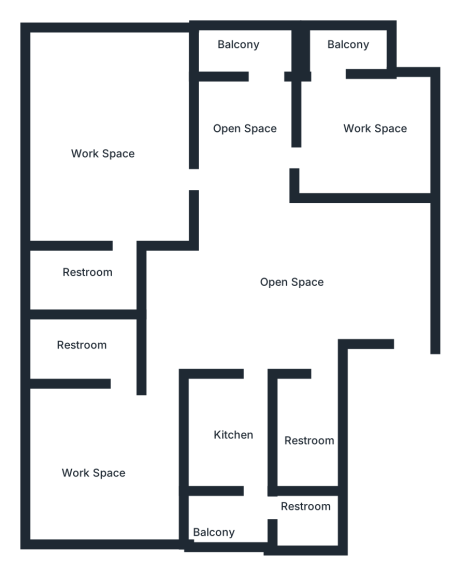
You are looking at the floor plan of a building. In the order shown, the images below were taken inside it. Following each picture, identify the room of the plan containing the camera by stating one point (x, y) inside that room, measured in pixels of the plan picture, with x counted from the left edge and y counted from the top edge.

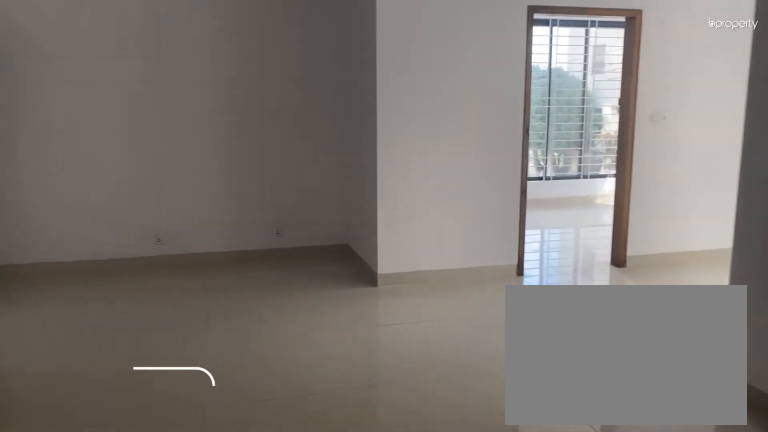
(274, 273)
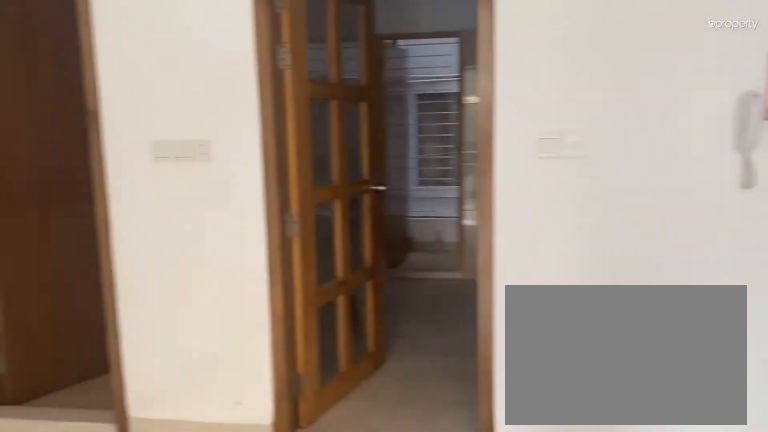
(274, 273)
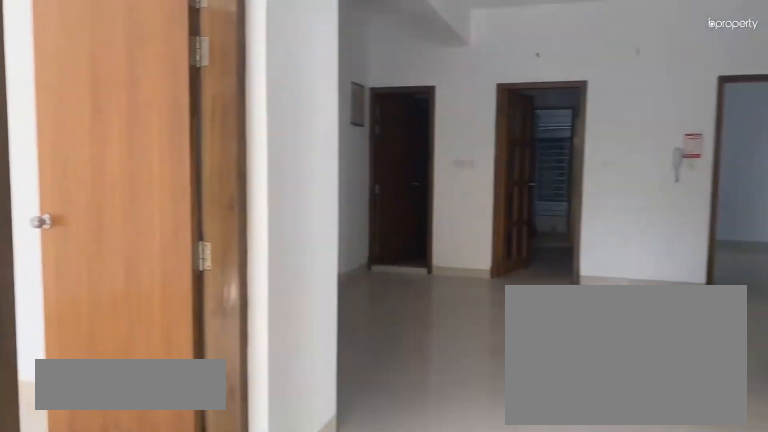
(245, 130)
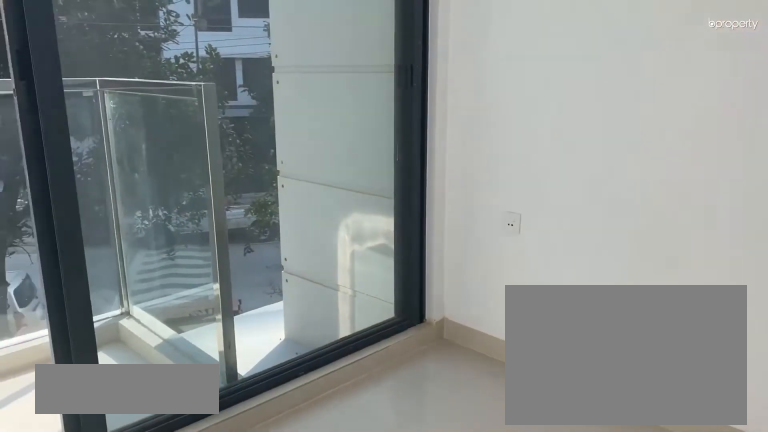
(363, 131)
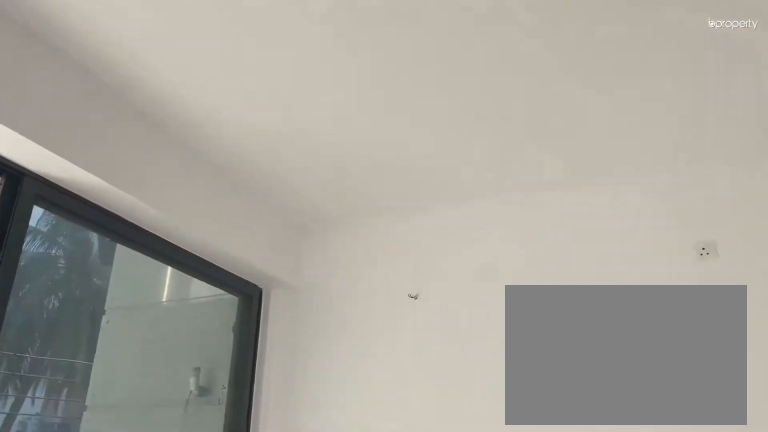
(363, 131)
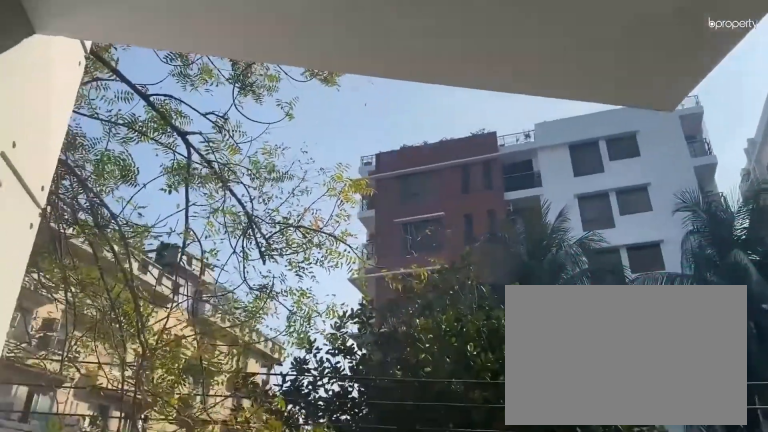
(341, 44)
